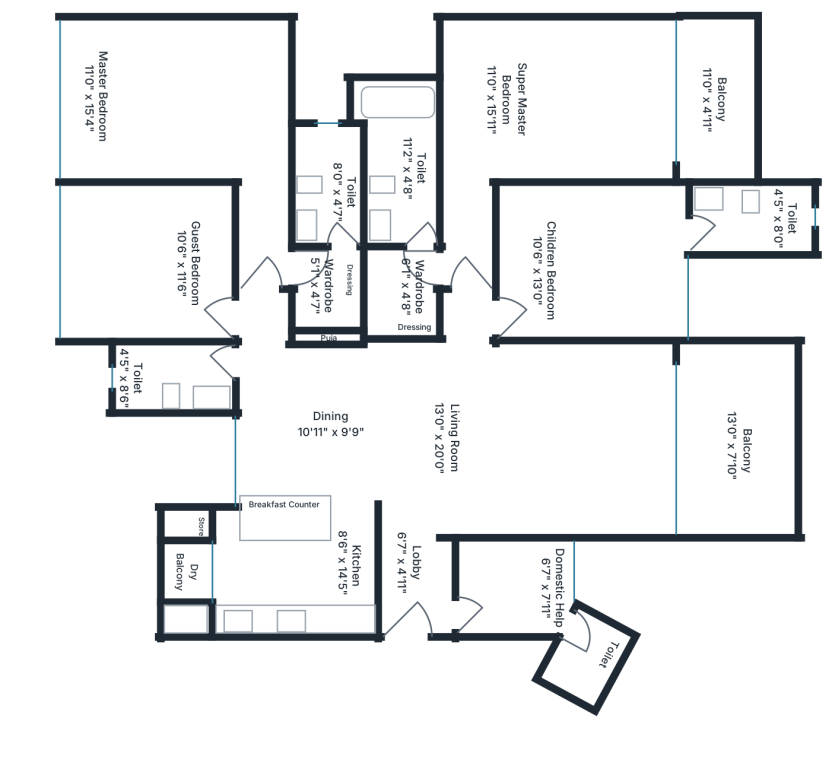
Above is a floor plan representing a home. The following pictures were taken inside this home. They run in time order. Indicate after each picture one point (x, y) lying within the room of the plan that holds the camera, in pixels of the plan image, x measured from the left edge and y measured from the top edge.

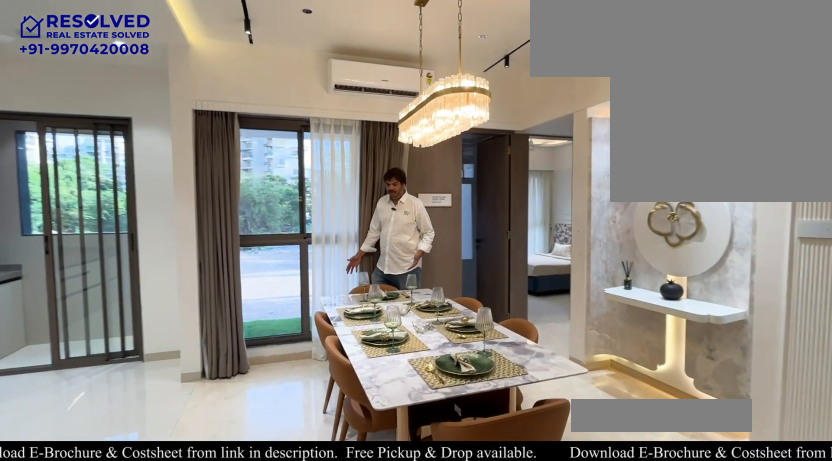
(360, 422)
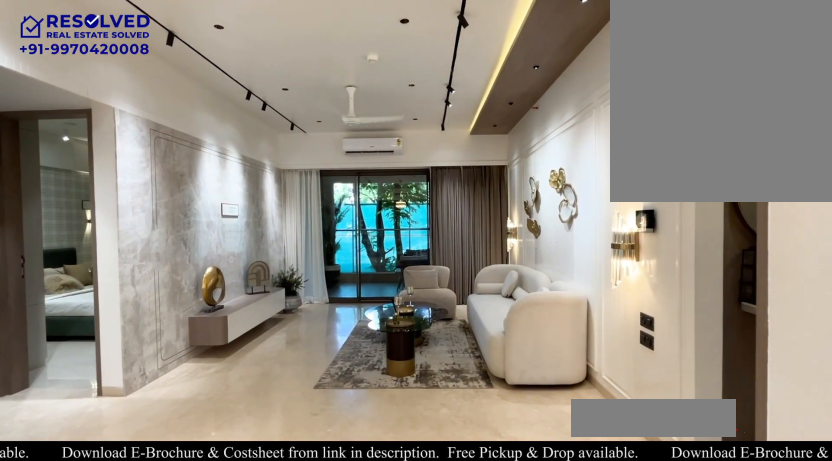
(556, 441)
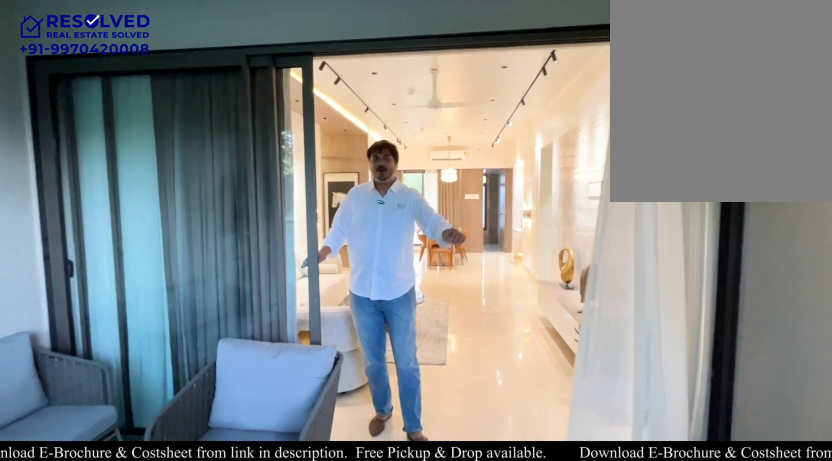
(736, 439)
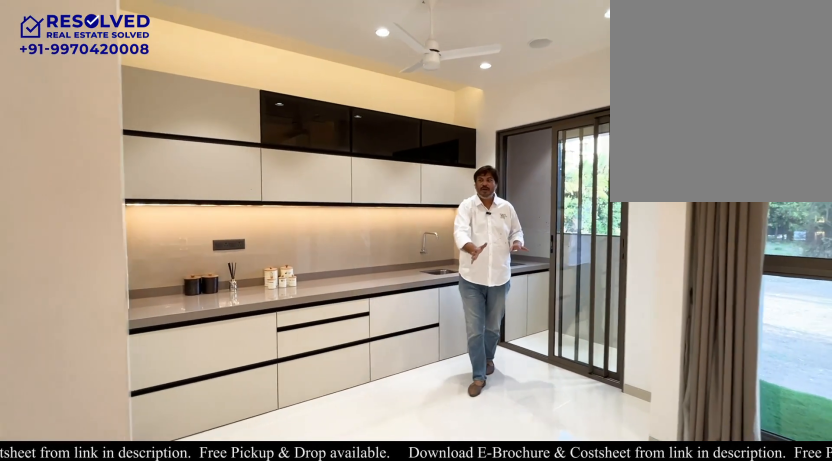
(296, 573)
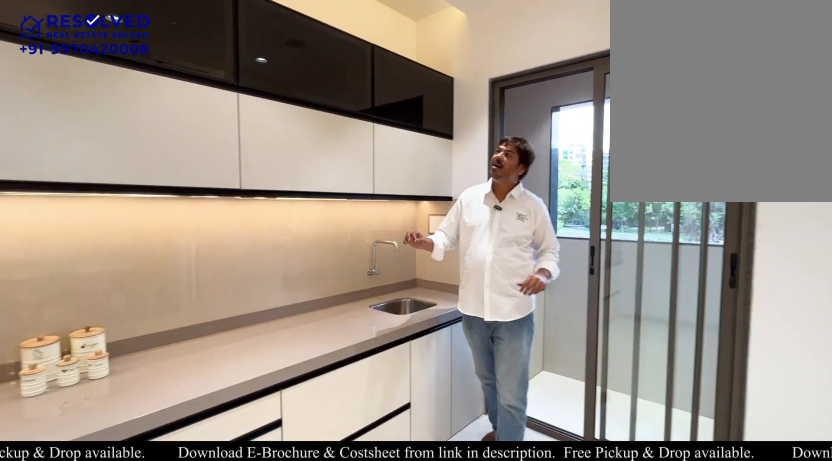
(296, 572)
